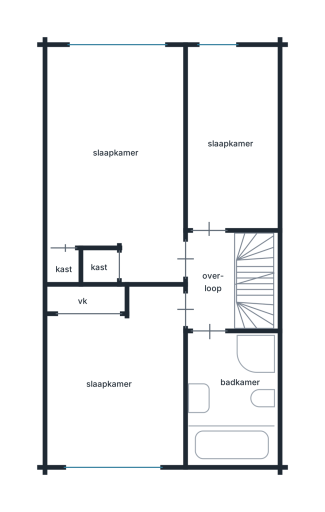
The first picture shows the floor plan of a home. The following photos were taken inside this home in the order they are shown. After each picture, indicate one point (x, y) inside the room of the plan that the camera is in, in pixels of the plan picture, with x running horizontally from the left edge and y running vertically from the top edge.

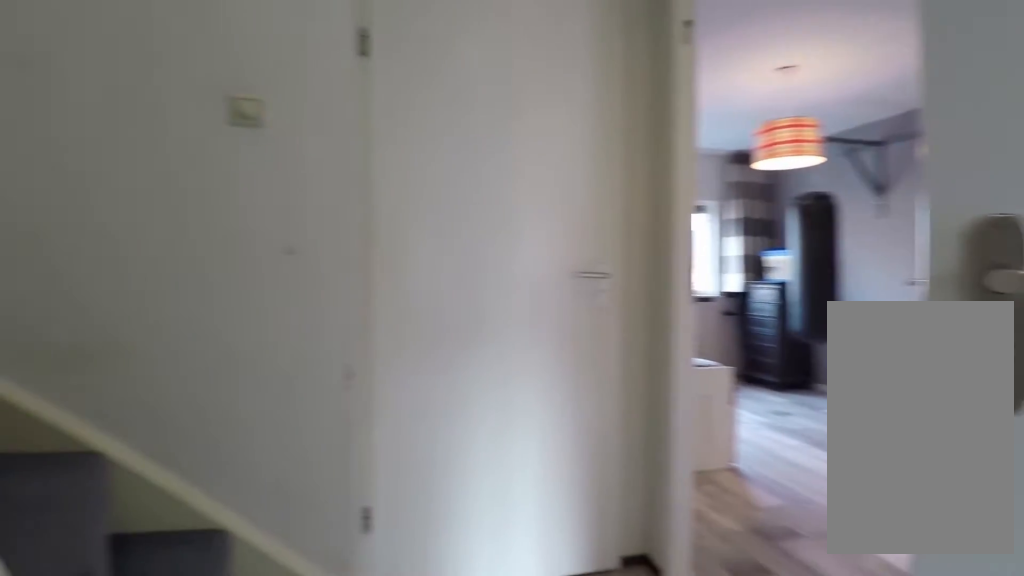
(211, 280)
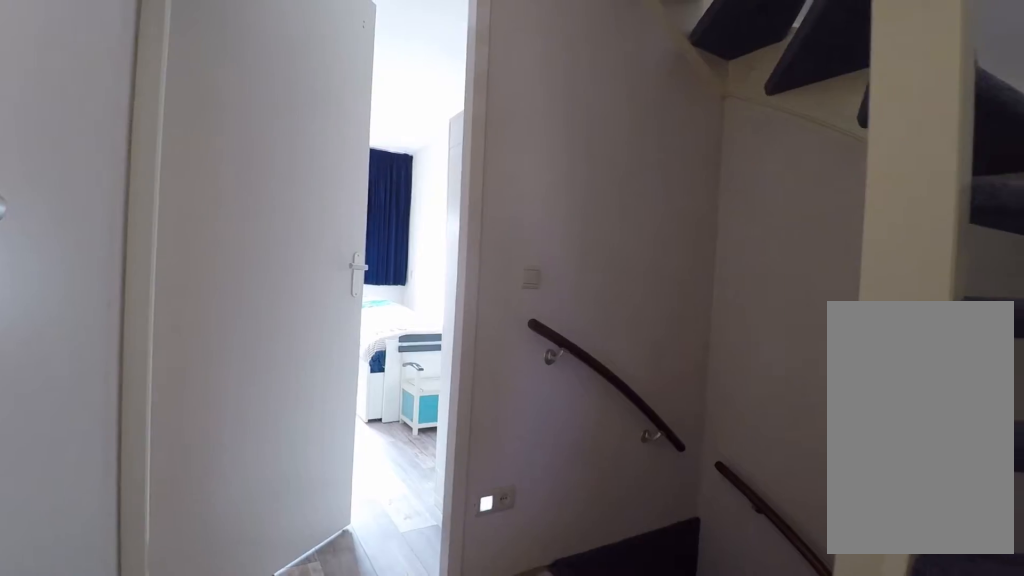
(211, 280)
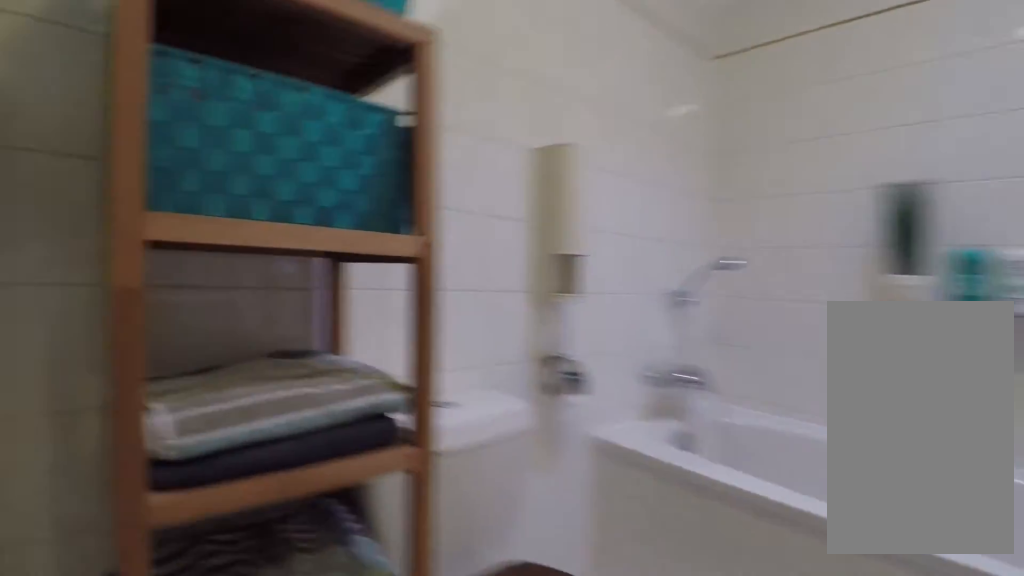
(232, 399)
